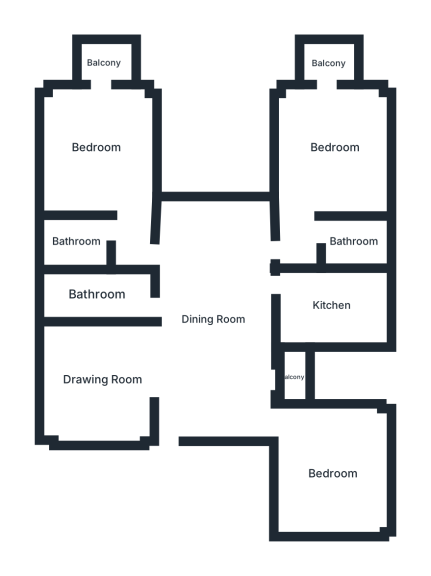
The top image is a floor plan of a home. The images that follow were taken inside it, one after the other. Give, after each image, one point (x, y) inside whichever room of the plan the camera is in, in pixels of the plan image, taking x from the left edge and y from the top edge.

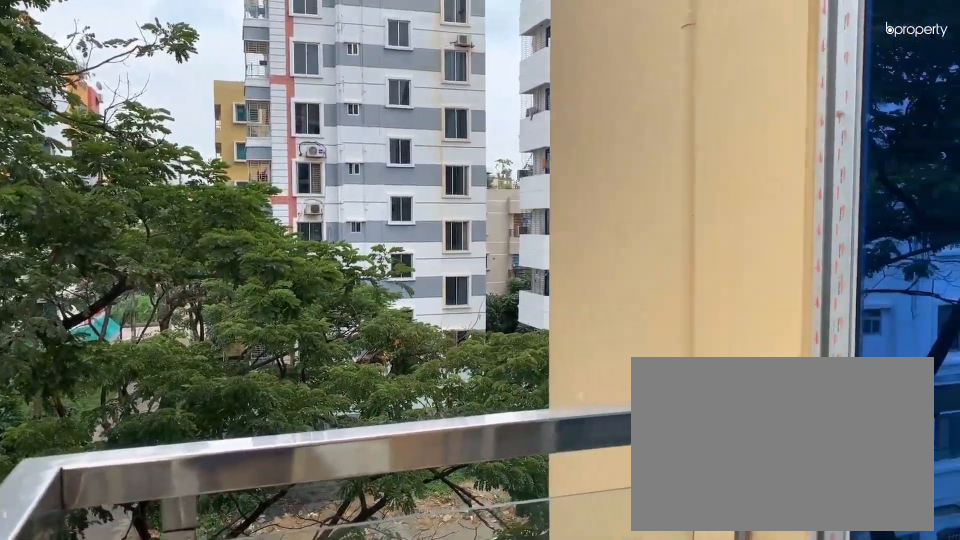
(328, 62)
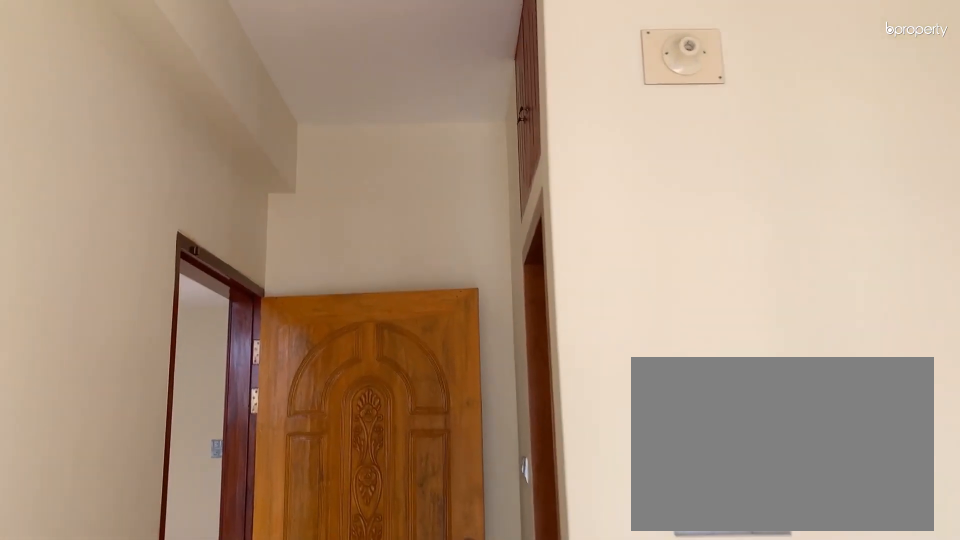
(97, 147)
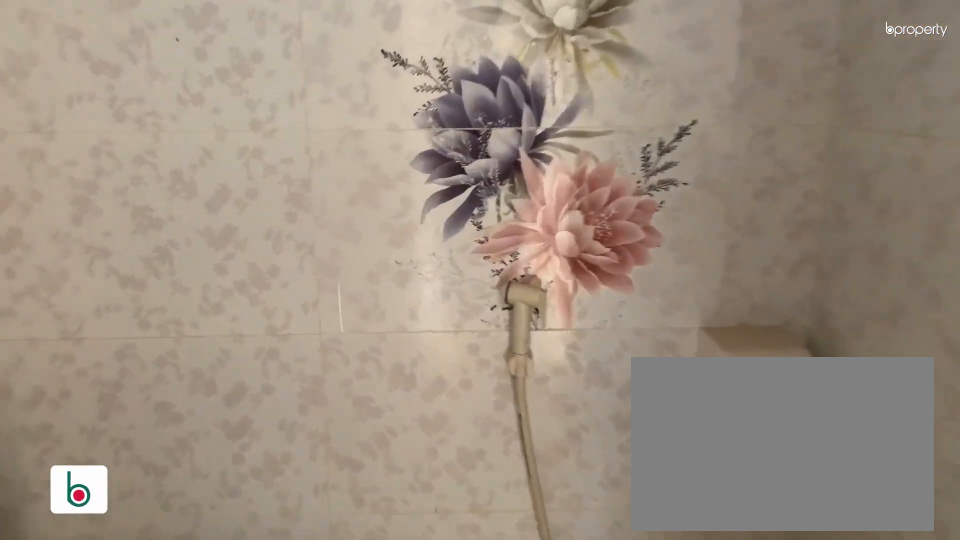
(76, 237)
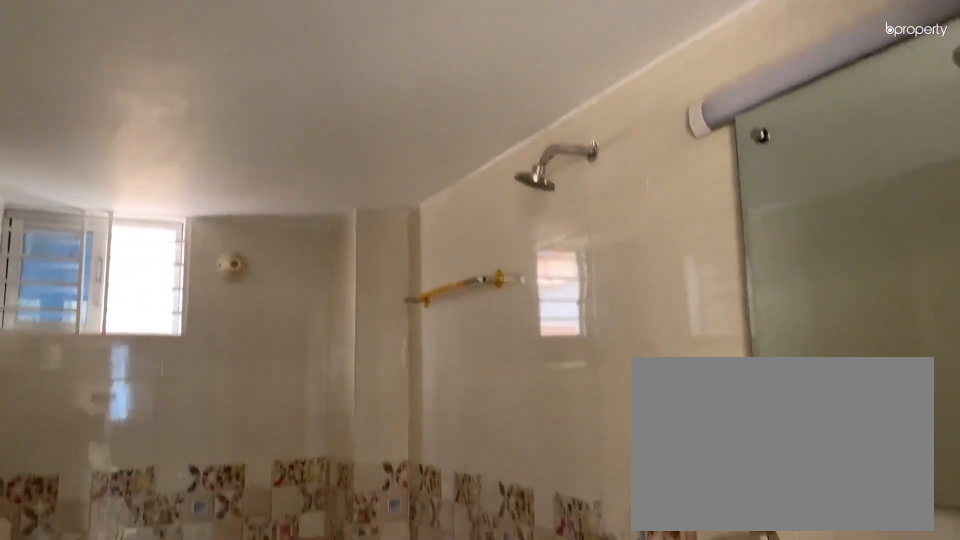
(98, 295)
